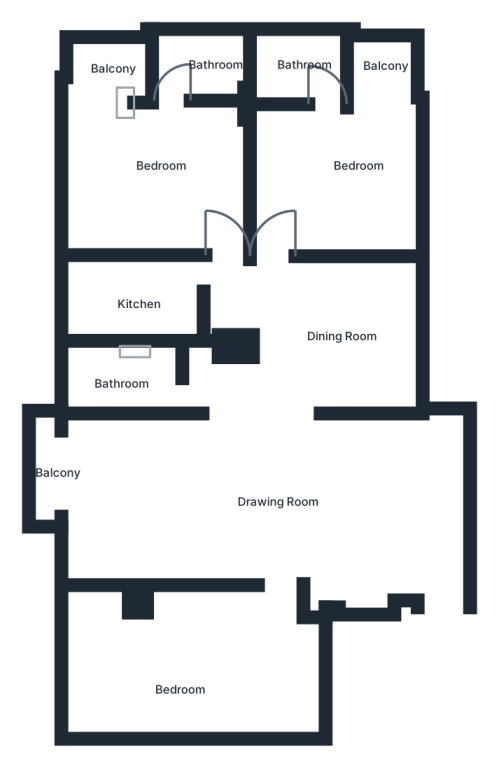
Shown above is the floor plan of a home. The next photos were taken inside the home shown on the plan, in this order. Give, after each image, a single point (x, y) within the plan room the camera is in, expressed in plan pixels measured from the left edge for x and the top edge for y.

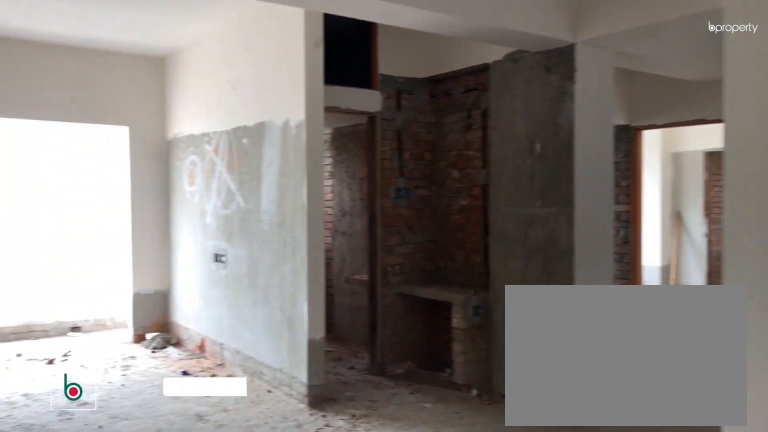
(257, 499)
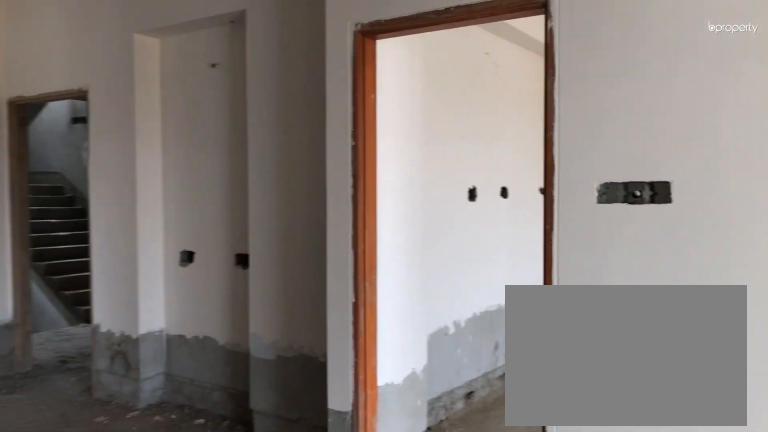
(220, 493)
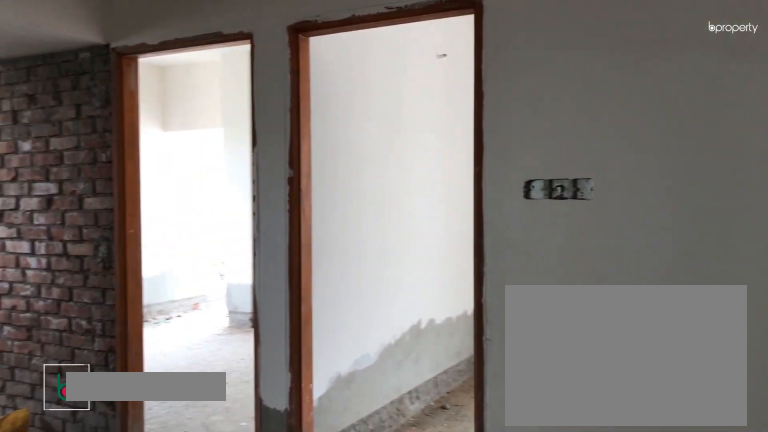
(333, 332)
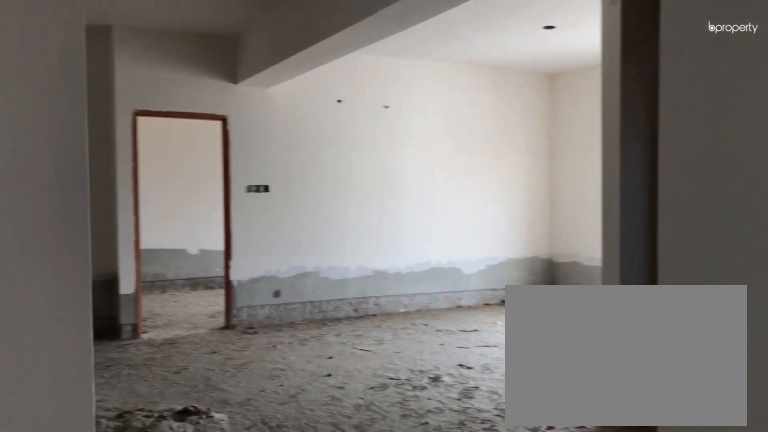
(332, 333)
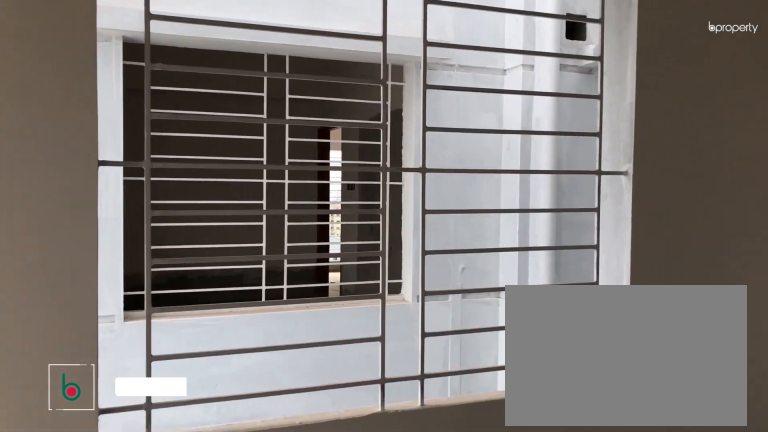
(324, 159)
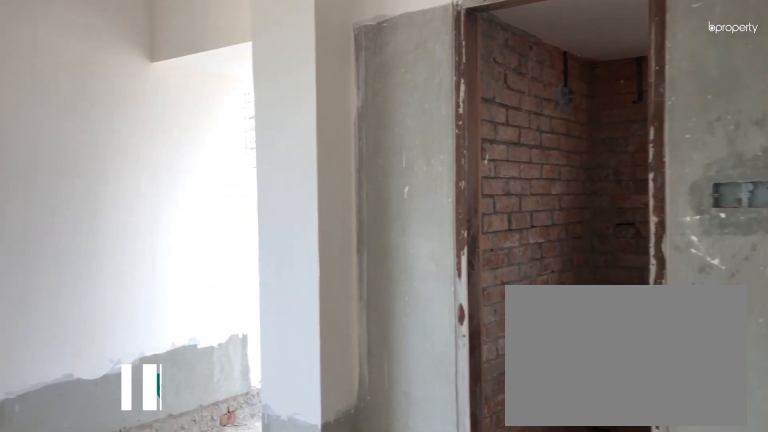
(162, 165)
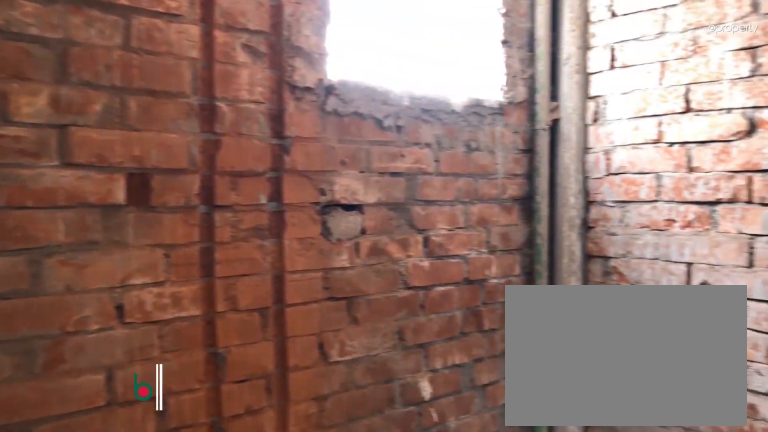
(186, 63)
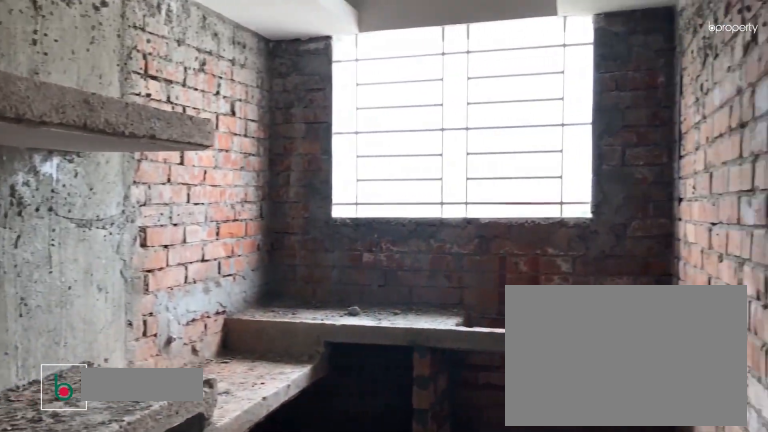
(139, 295)
